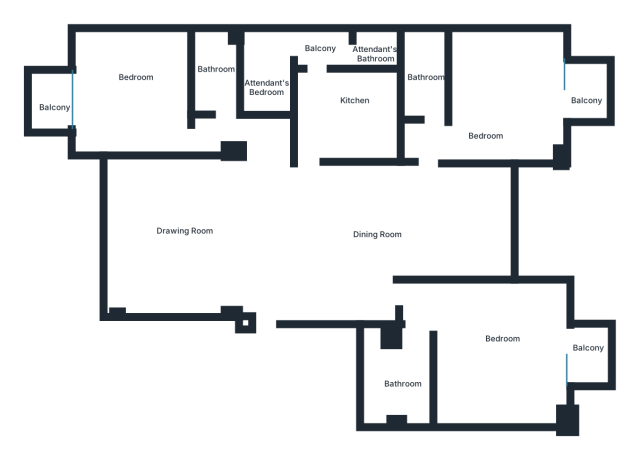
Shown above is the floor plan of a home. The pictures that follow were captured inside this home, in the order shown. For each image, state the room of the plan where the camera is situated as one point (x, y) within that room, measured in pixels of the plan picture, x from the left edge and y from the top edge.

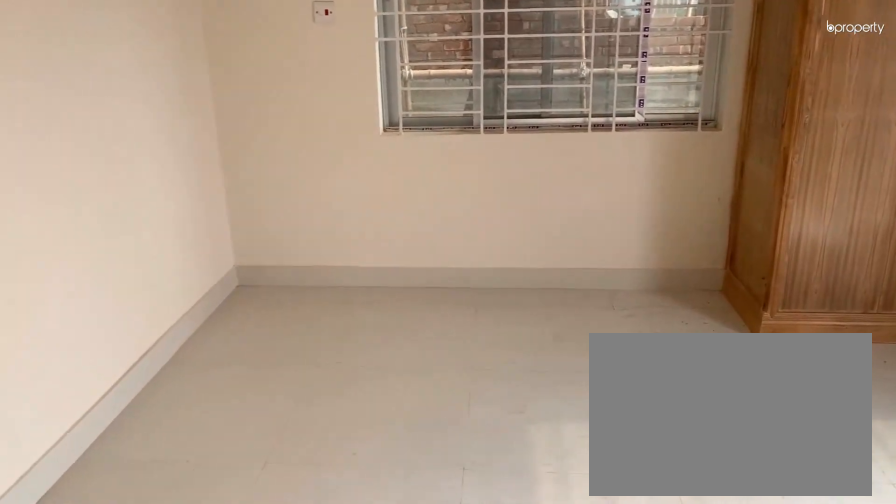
(506, 99)
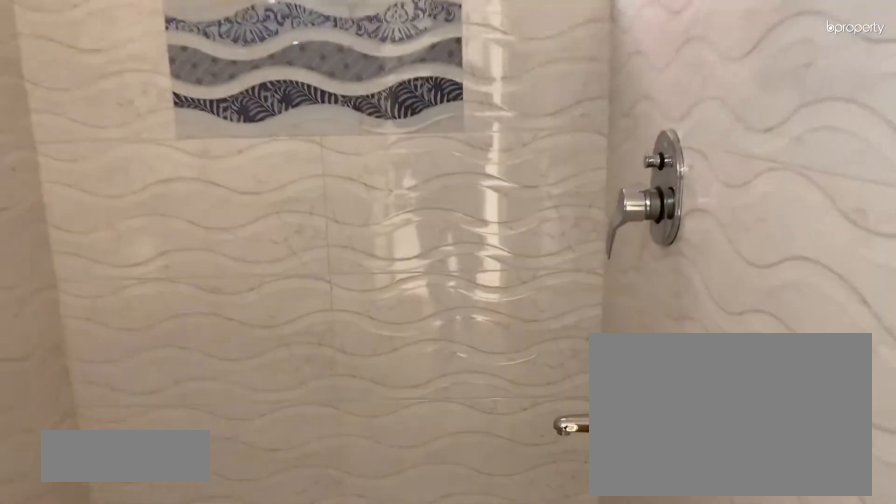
(426, 84)
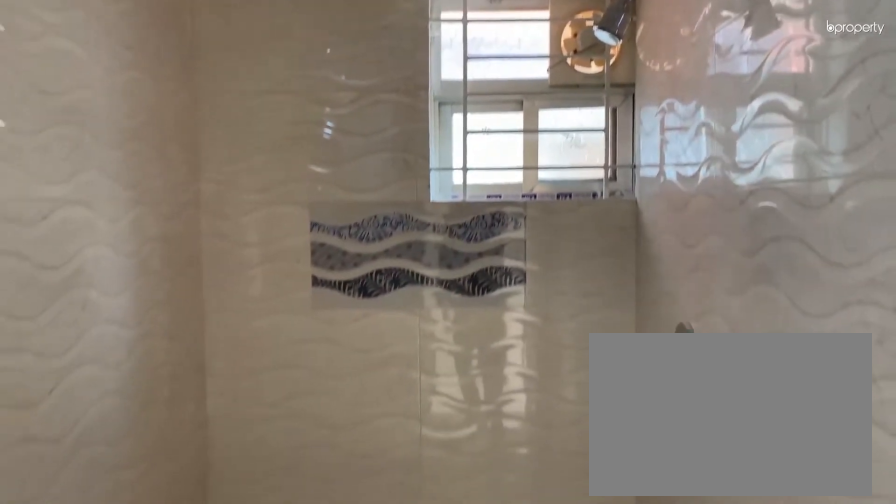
(426, 84)
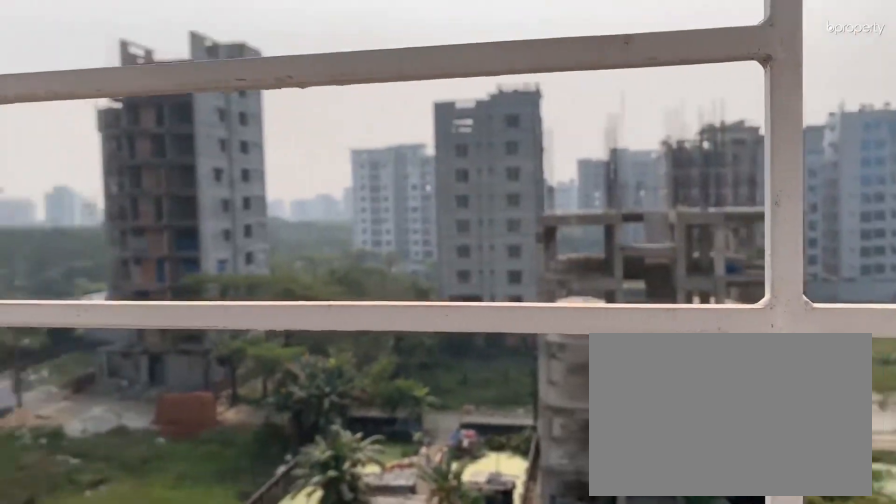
(586, 101)
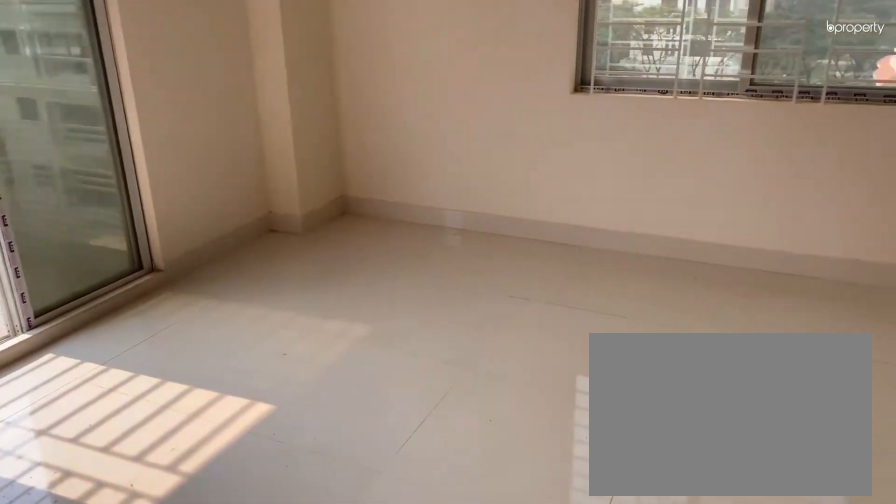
(496, 364)
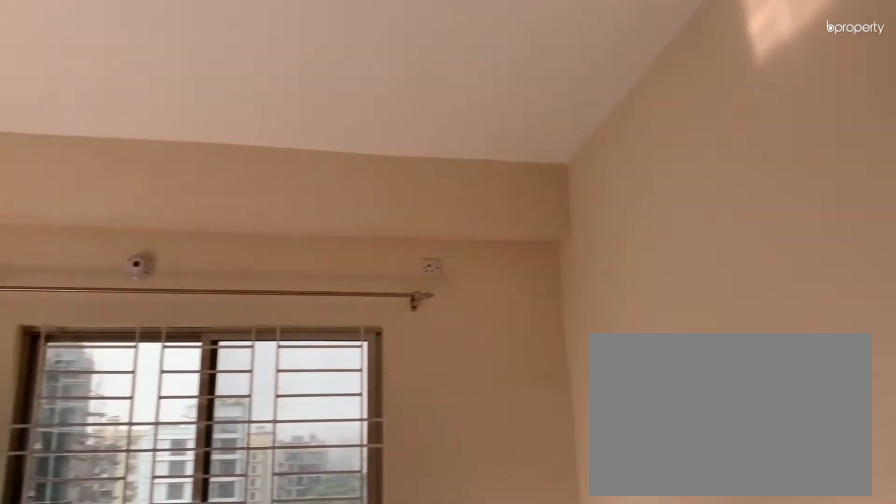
(491, 355)
